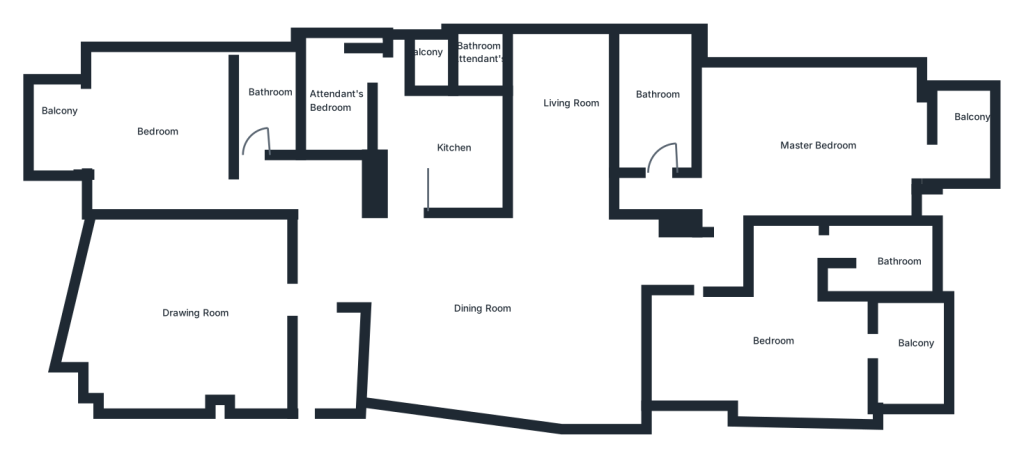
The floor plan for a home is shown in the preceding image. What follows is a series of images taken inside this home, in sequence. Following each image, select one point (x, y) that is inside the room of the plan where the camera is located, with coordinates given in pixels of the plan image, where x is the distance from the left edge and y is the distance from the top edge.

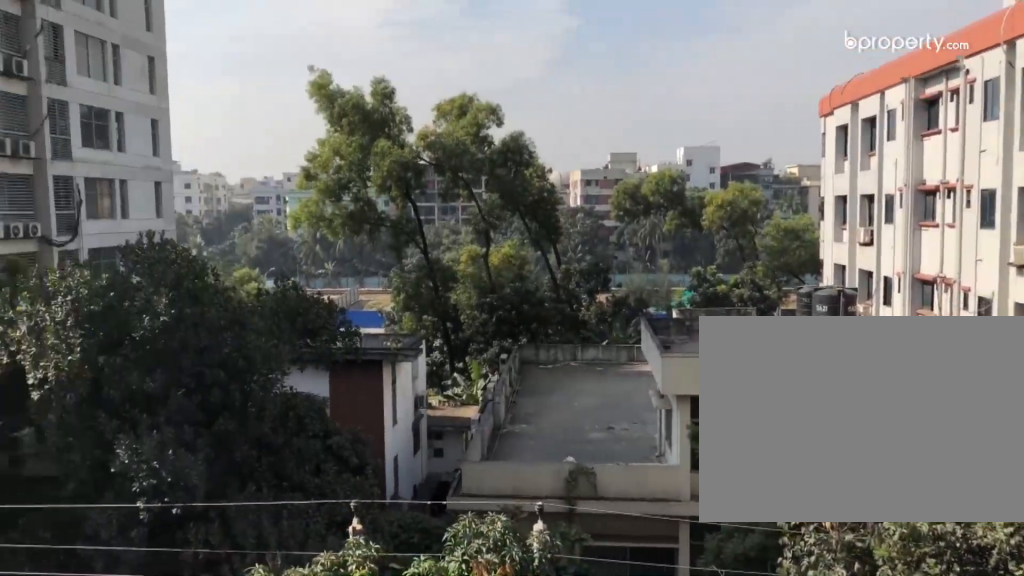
(54, 131)
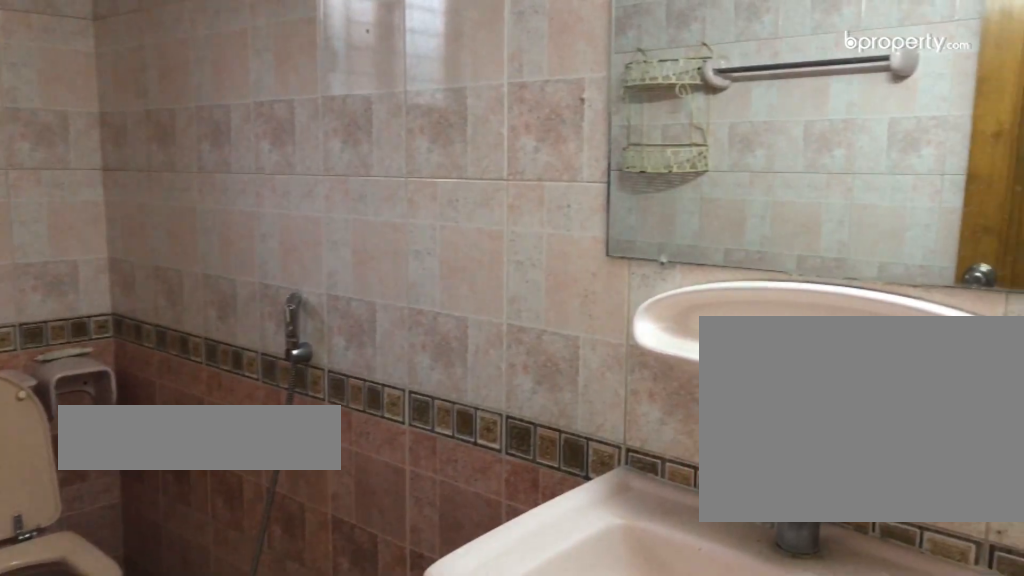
(260, 113)
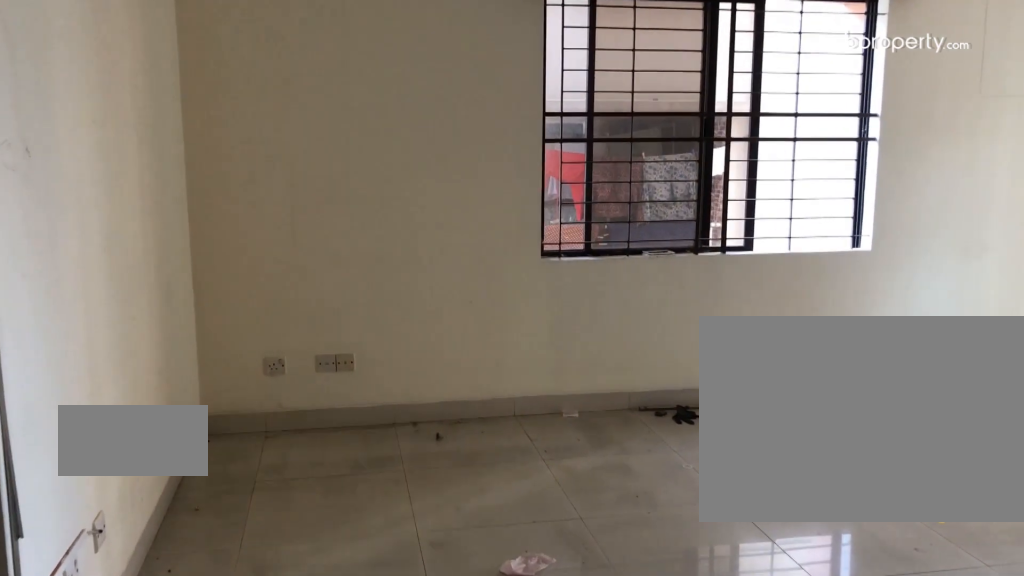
(806, 148)
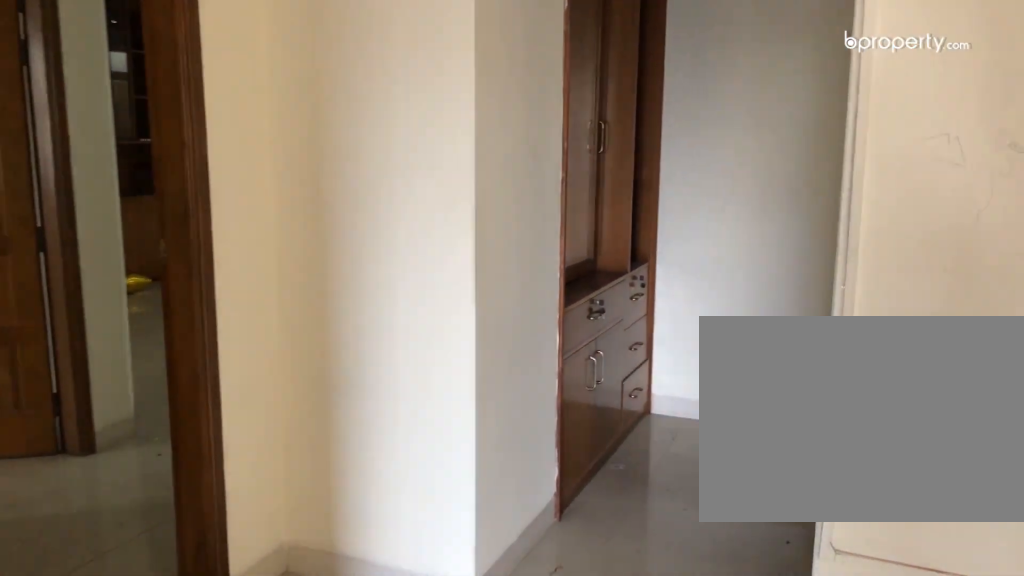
(798, 155)
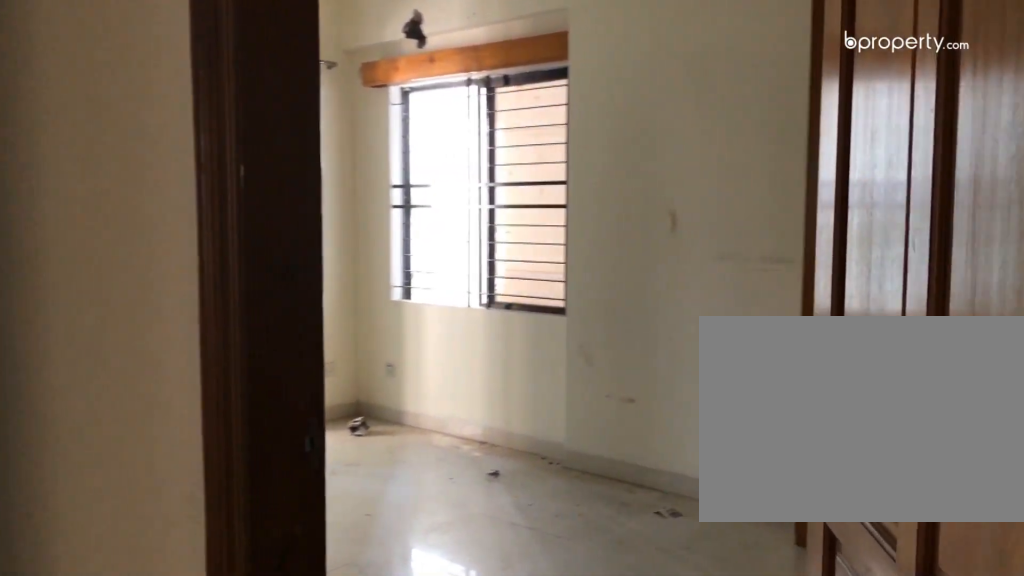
(706, 316)
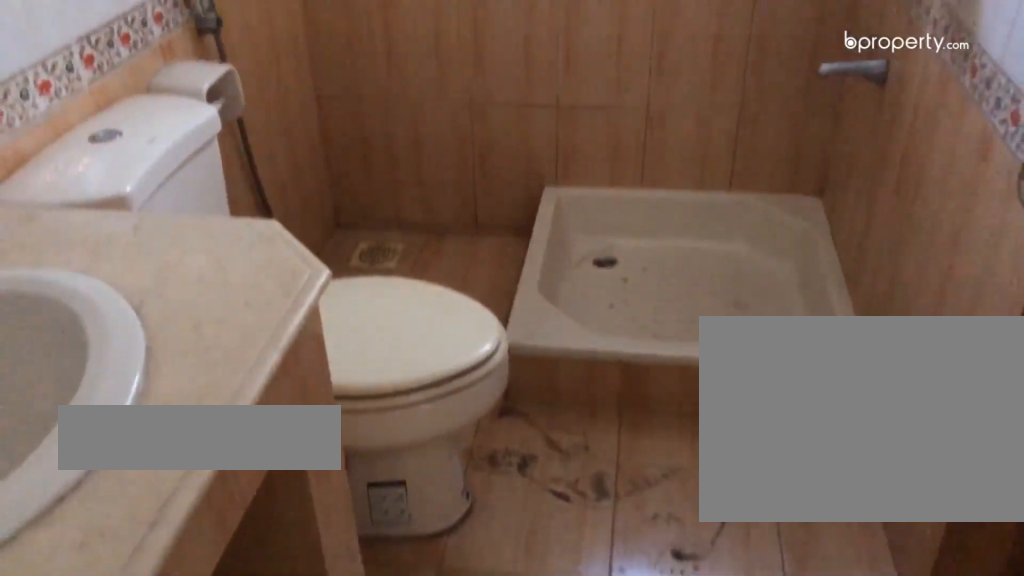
(881, 258)
